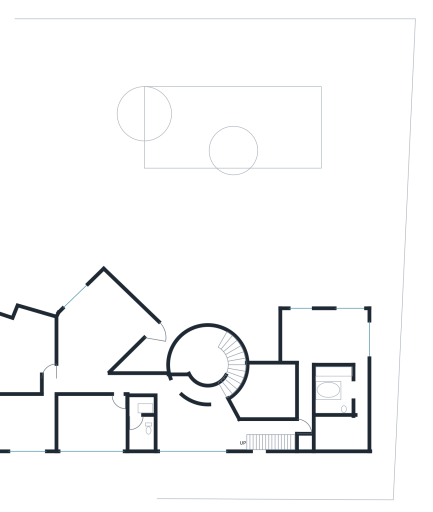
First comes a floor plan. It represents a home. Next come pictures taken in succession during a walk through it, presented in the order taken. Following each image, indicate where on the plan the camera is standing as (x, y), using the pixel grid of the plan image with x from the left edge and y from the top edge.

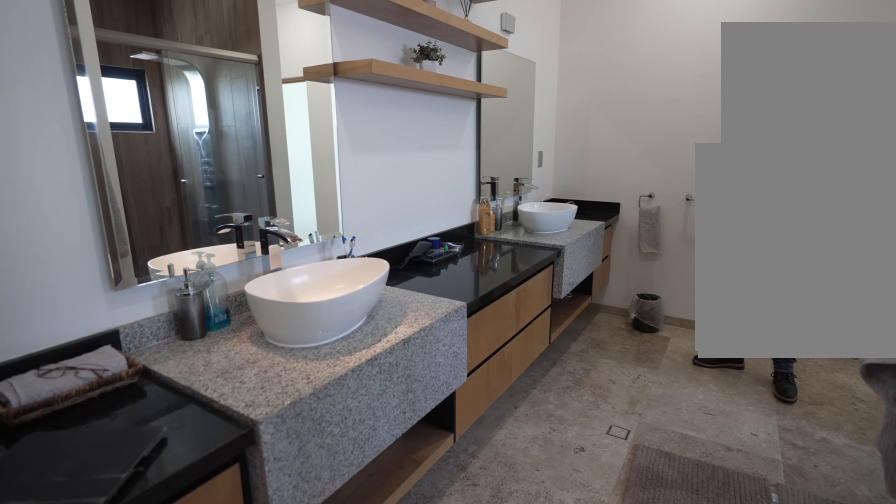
(349, 389)
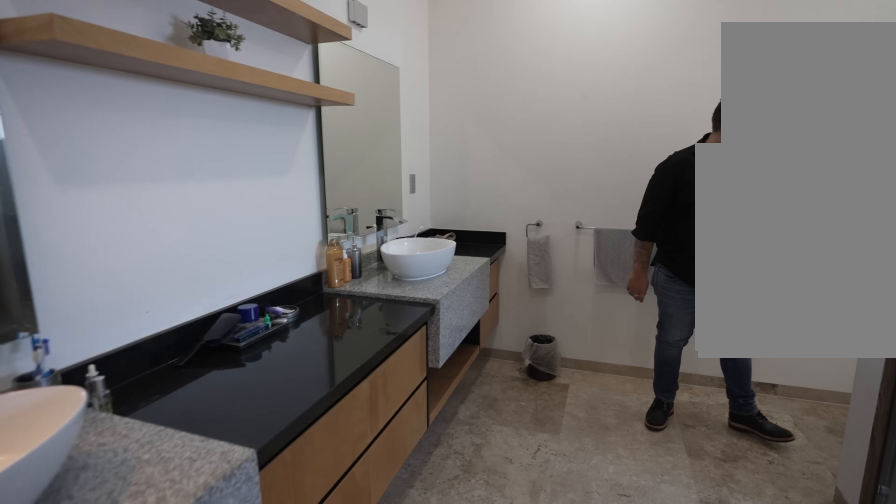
(358, 377)
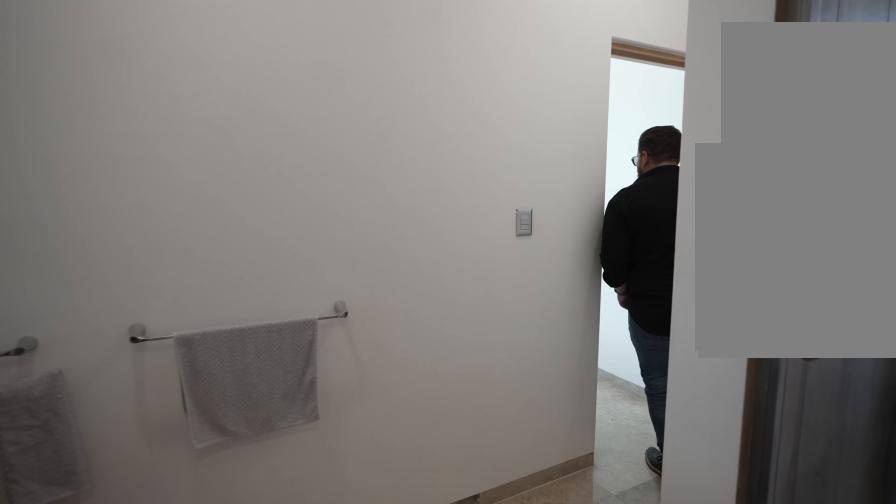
(355, 342)
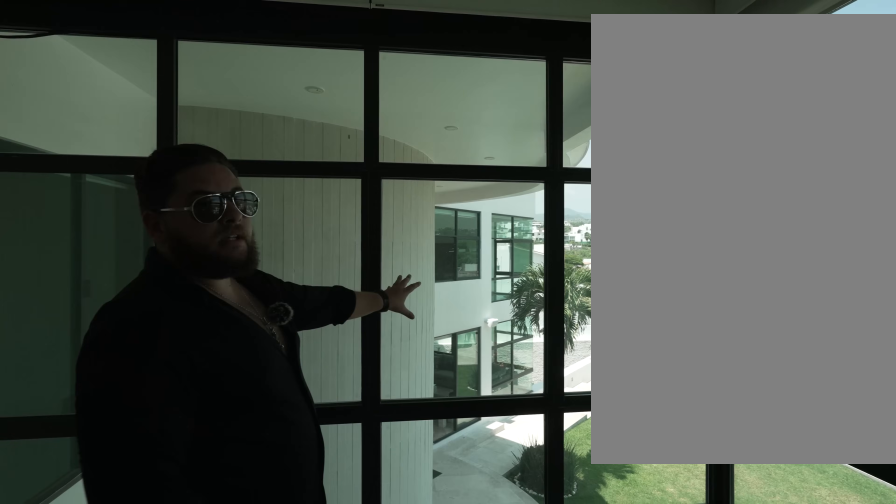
(317, 320)
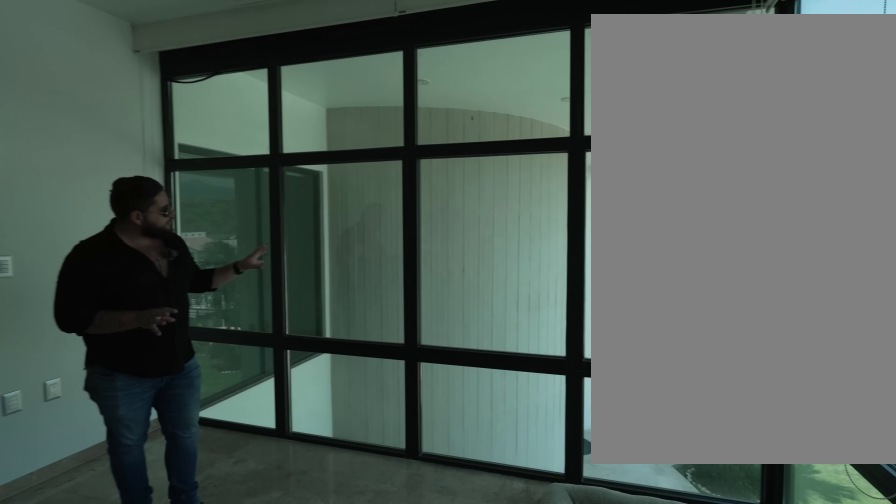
(317, 320)
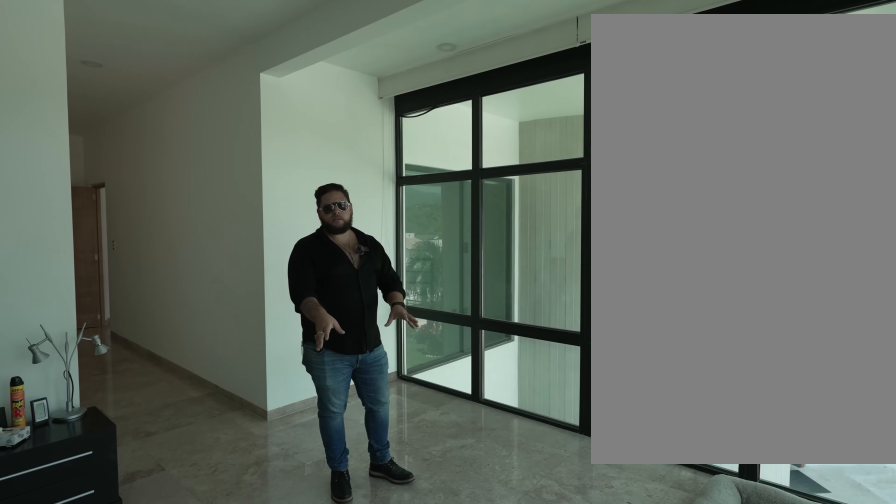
(317, 320)
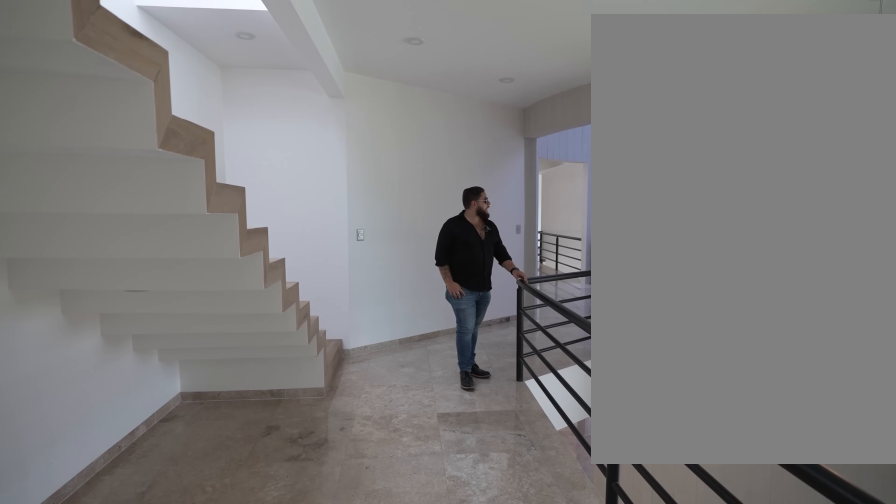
(280, 425)
